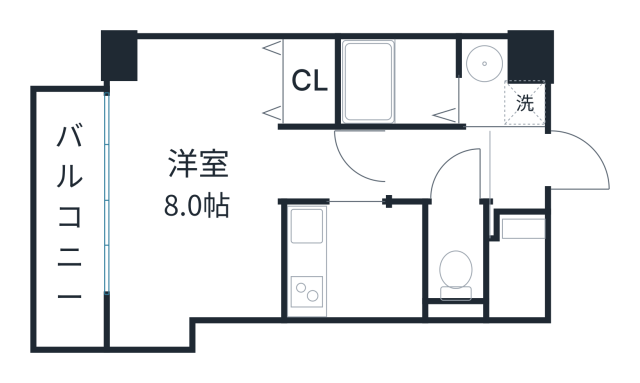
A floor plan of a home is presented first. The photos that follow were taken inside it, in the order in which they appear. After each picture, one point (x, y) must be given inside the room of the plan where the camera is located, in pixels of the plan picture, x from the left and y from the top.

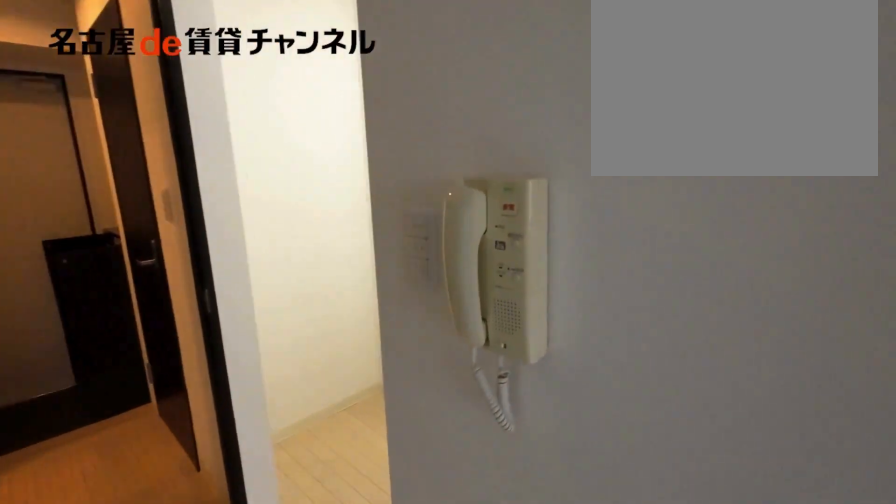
(332, 165)
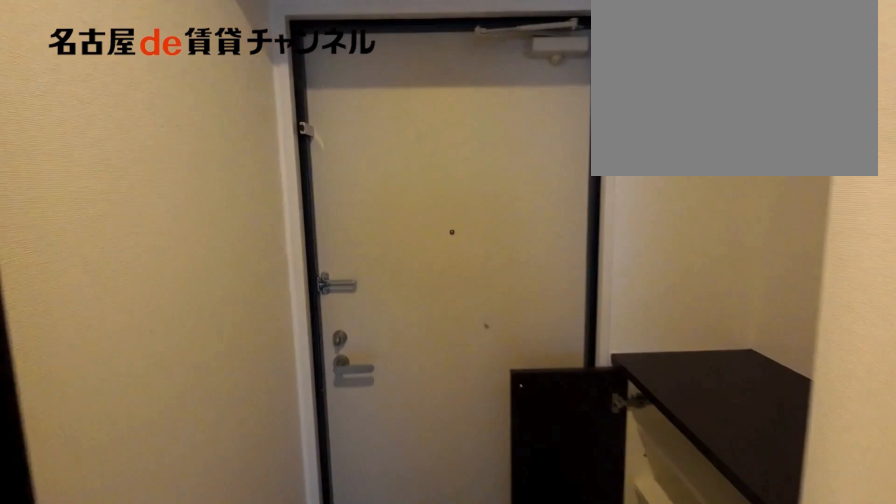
(441, 165)
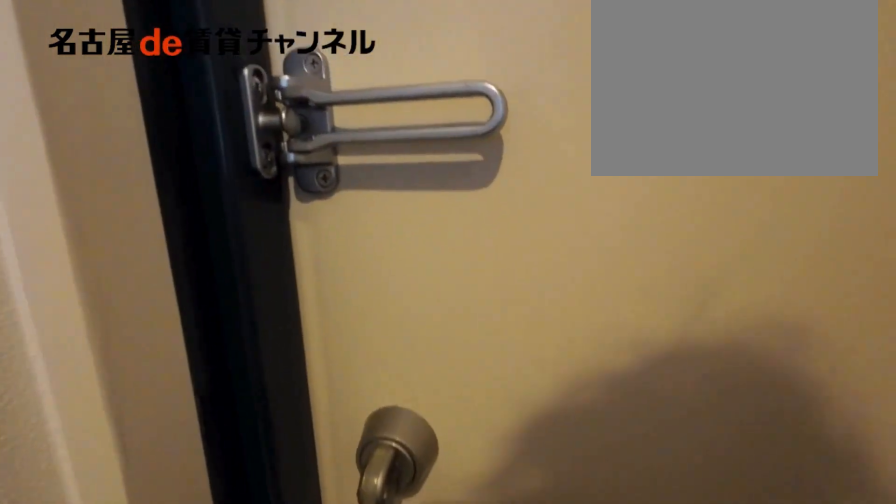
(515, 173)
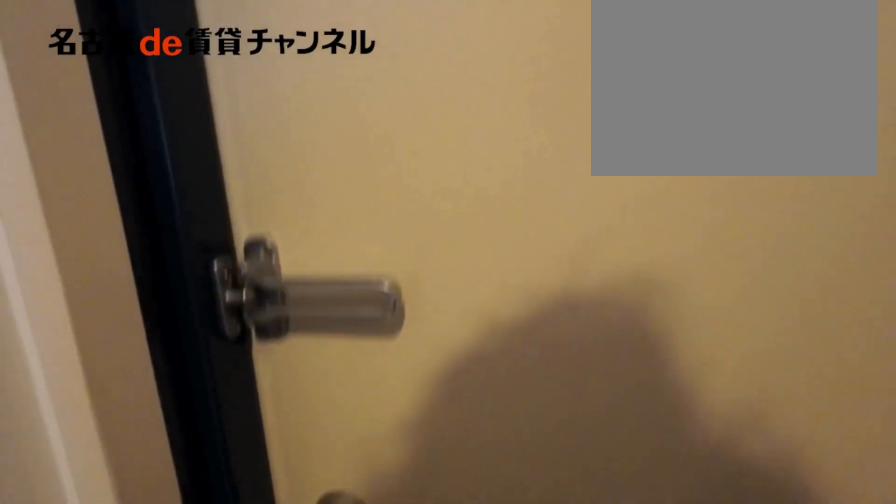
(515, 173)
